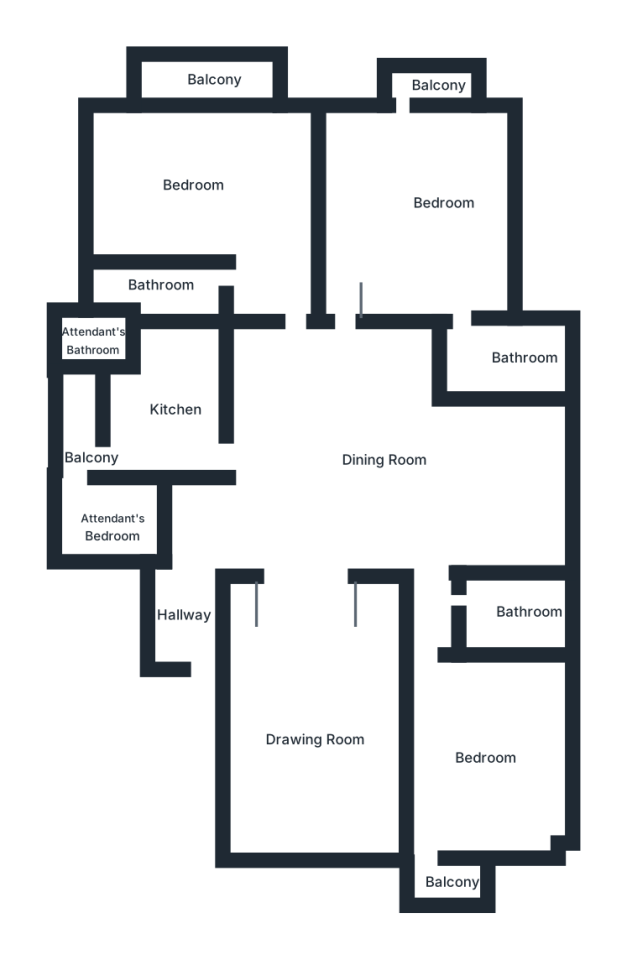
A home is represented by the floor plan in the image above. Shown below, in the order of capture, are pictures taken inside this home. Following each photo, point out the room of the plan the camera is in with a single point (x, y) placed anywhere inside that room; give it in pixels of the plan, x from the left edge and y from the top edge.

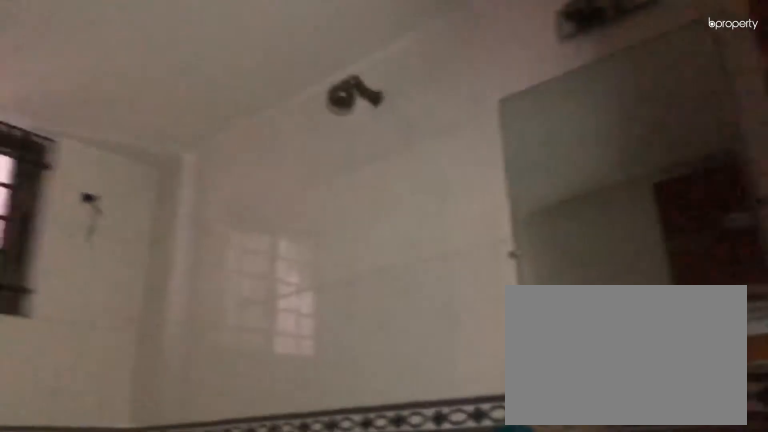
(504, 607)
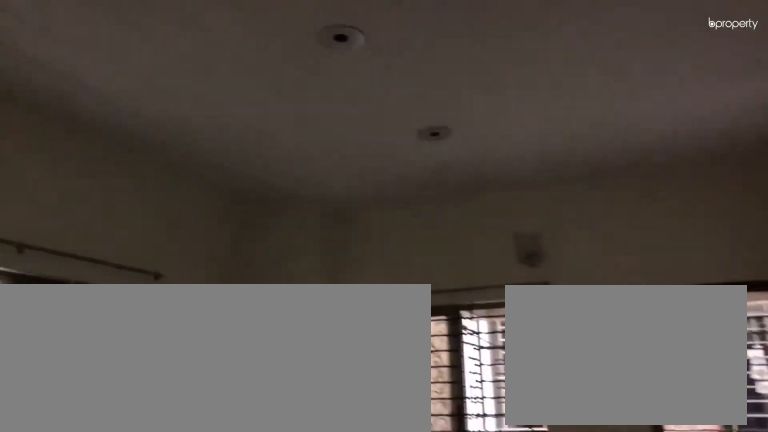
(467, 749)
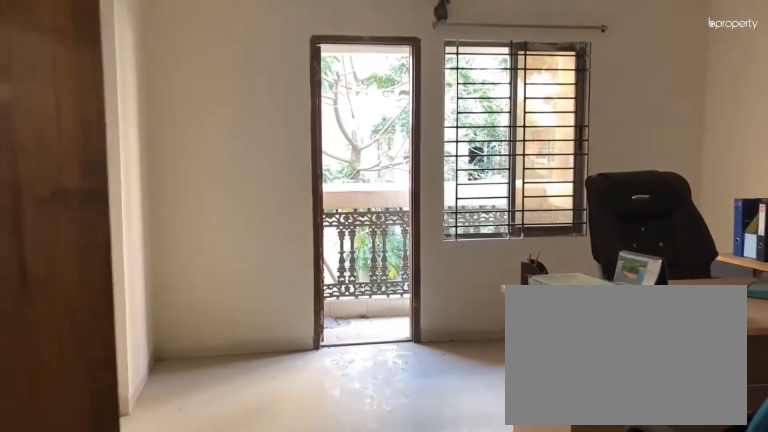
(422, 173)
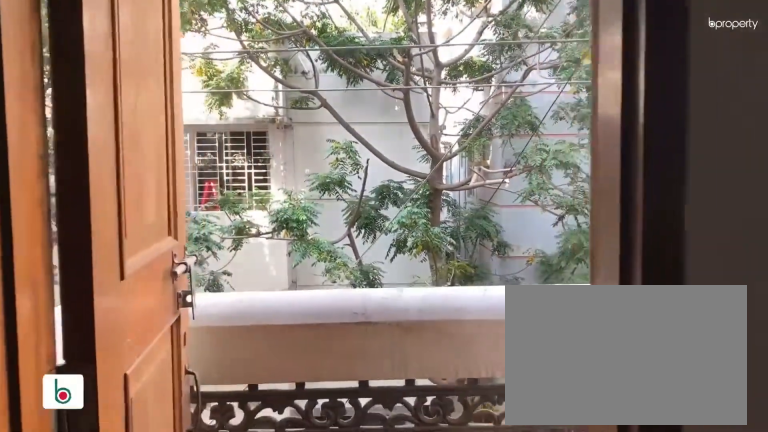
(422, 173)
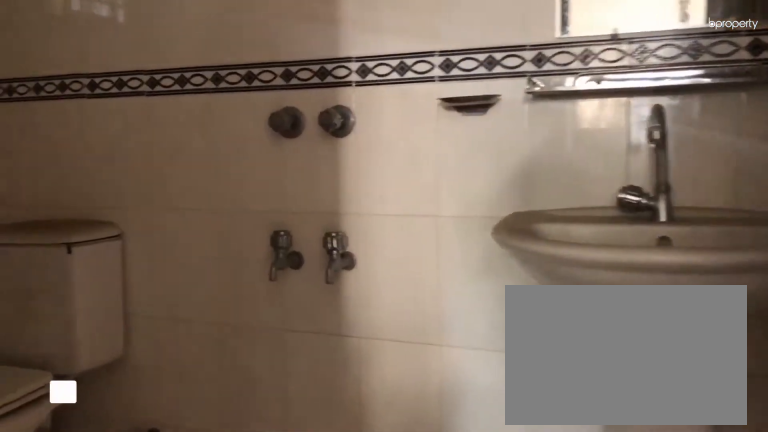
(494, 356)
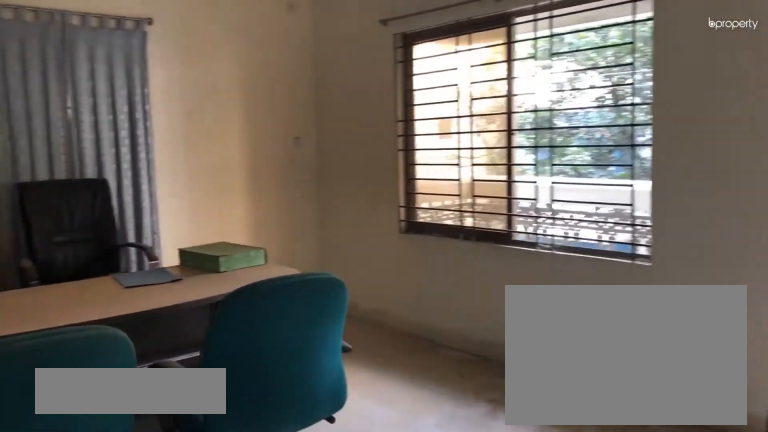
(195, 190)
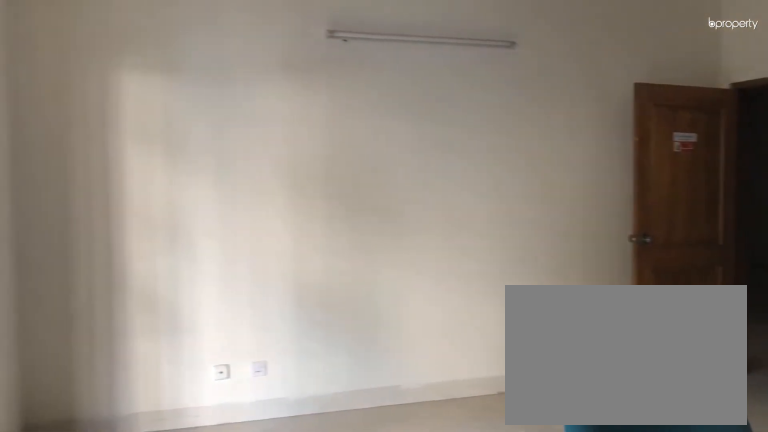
(236, 213)
